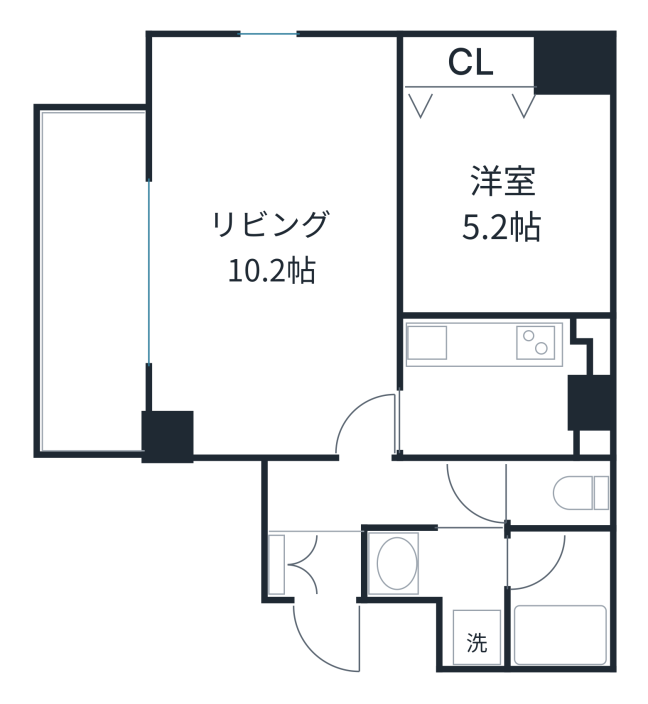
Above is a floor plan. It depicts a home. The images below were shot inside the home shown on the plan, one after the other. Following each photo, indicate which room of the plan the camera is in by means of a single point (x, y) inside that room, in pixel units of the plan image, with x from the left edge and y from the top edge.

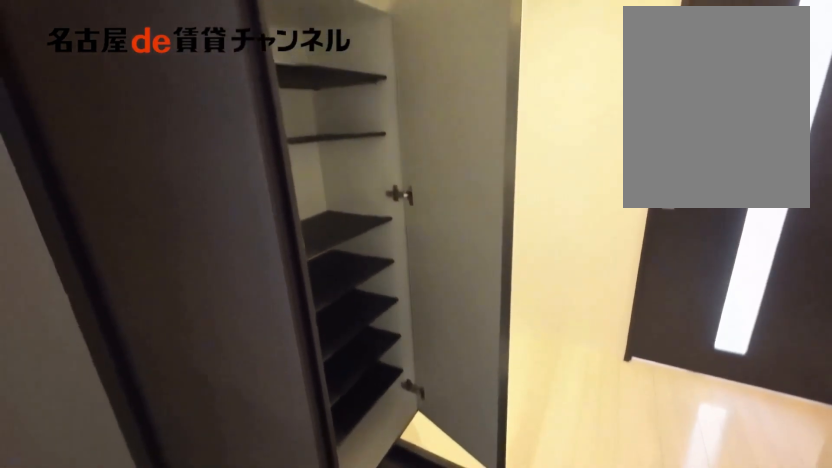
(309, 565)
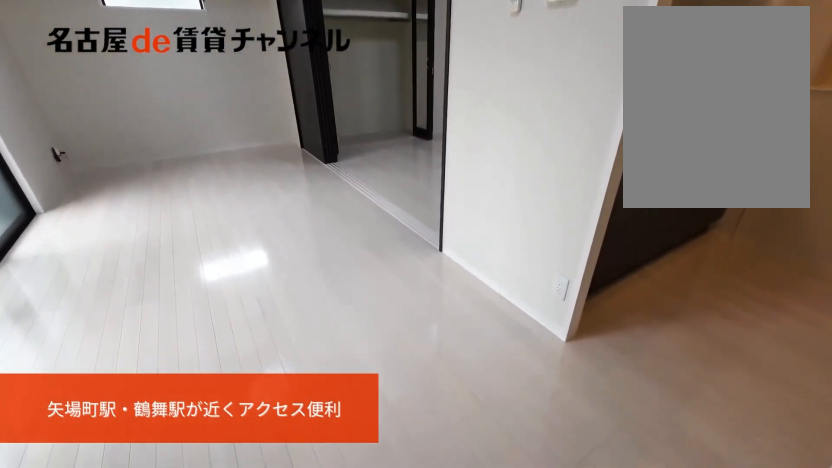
(275, 247)
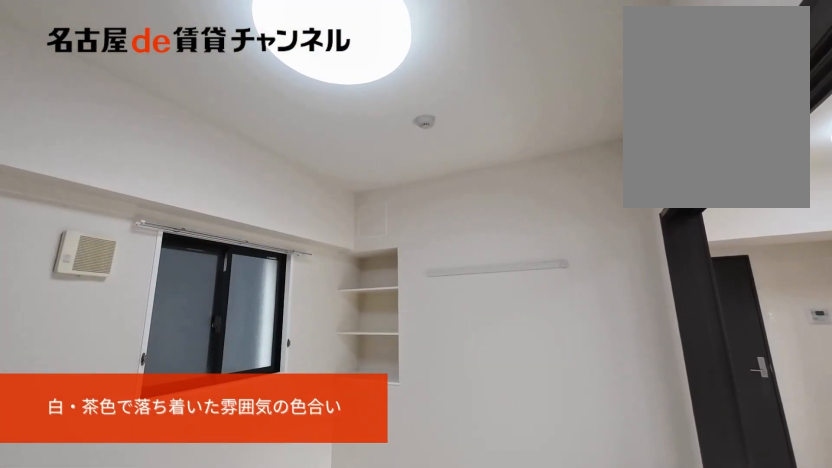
(506, 201)
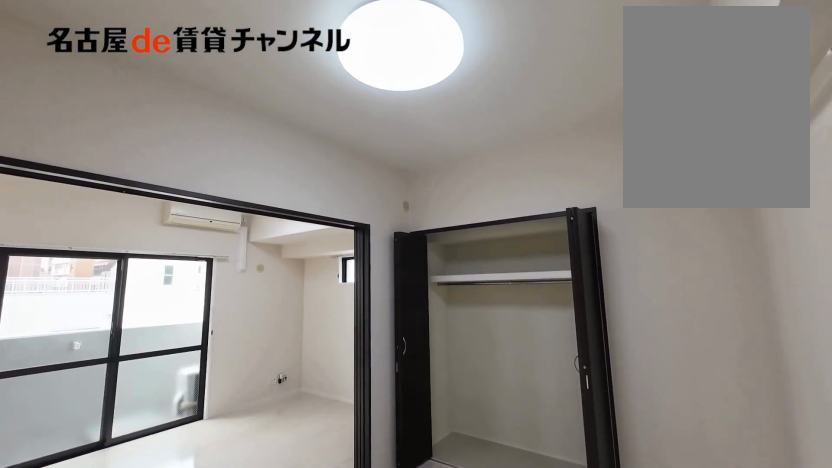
(506, 201)
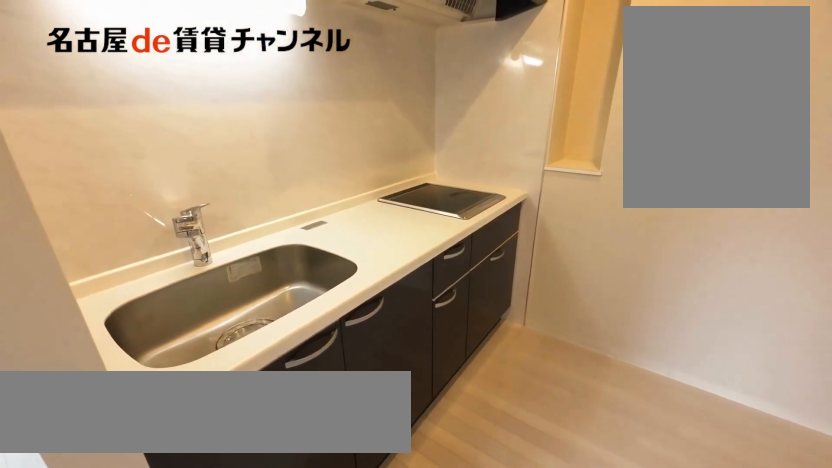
(503, 385)
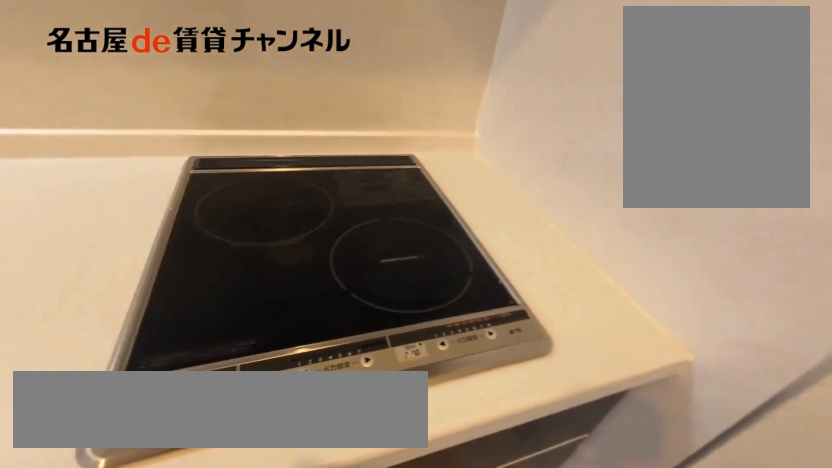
(503, 385)
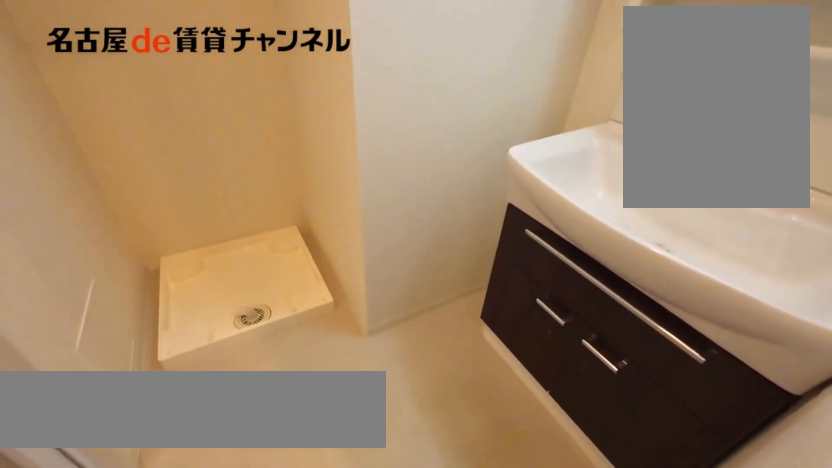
(451, 585)
